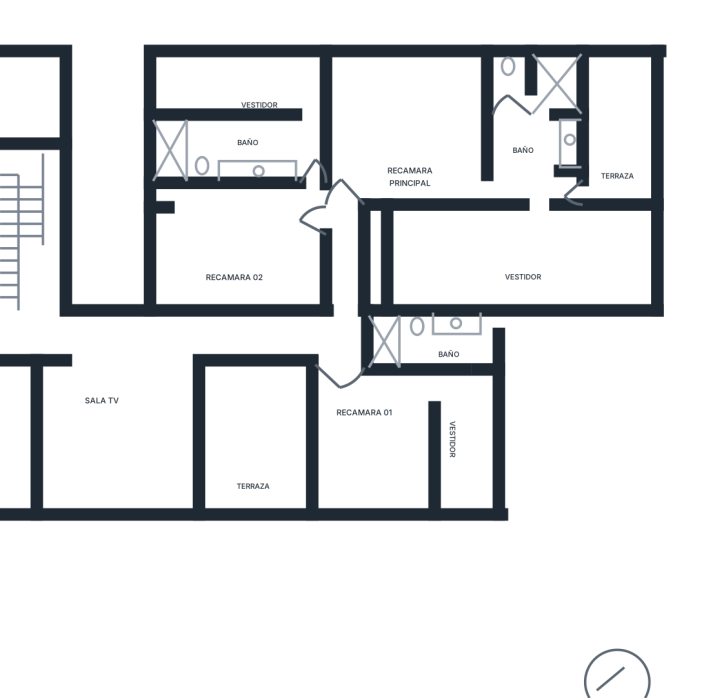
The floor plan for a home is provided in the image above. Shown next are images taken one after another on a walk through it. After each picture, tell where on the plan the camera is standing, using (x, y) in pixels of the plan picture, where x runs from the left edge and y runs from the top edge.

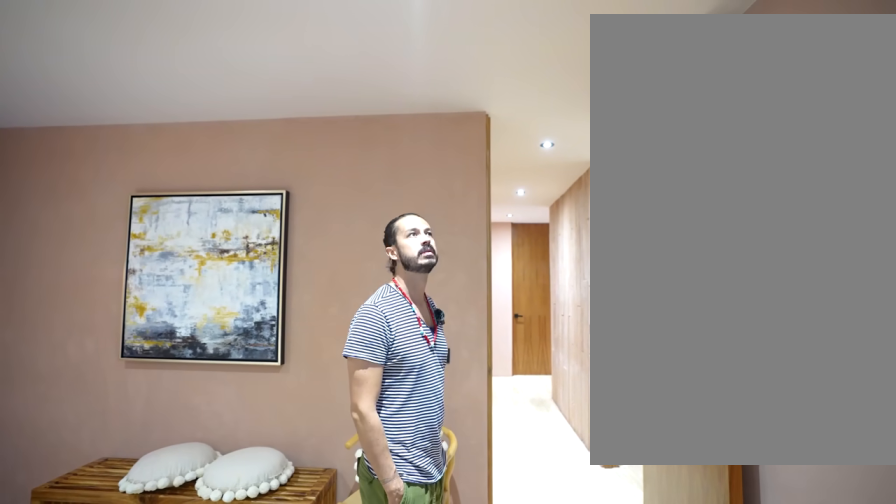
(364, 164)
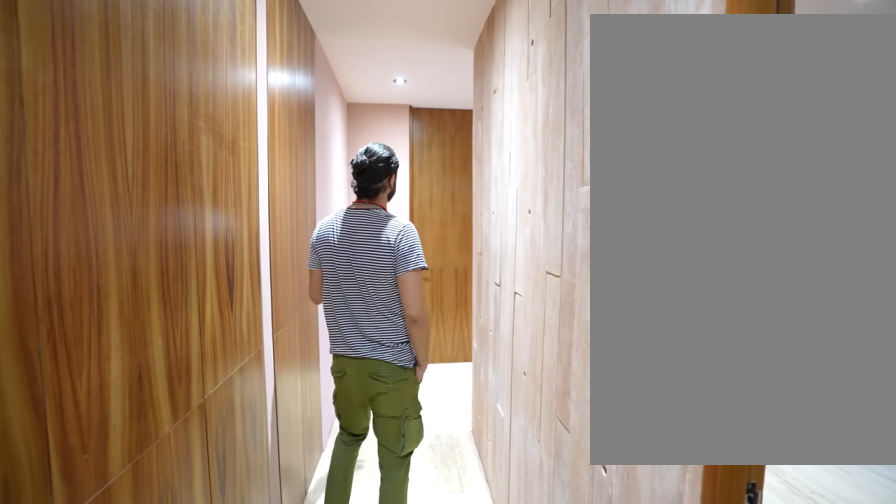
(345, 217)
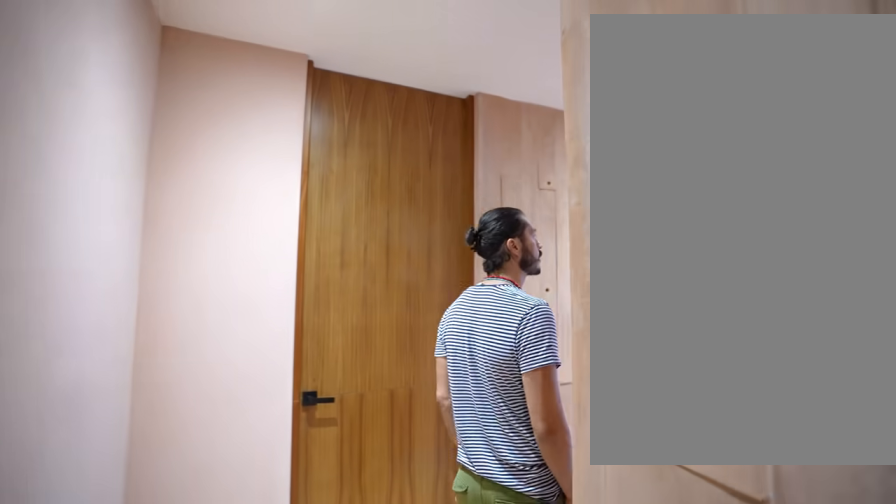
(344, 242)
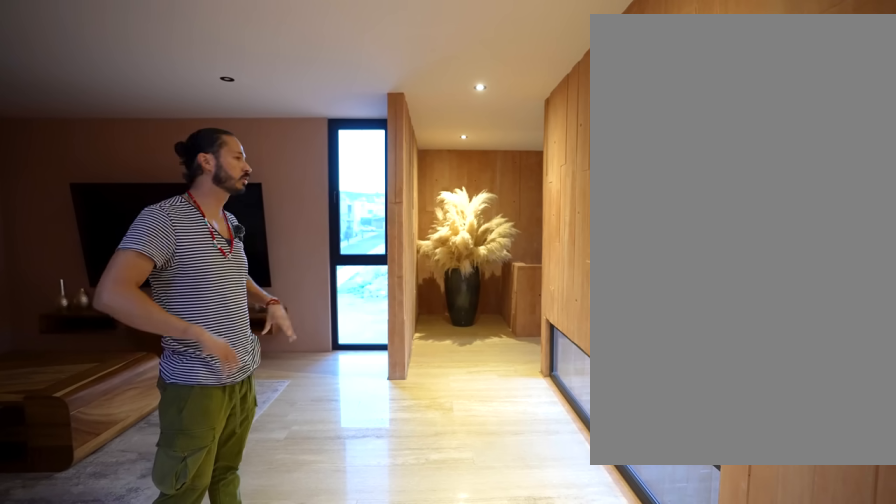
(190, 341)
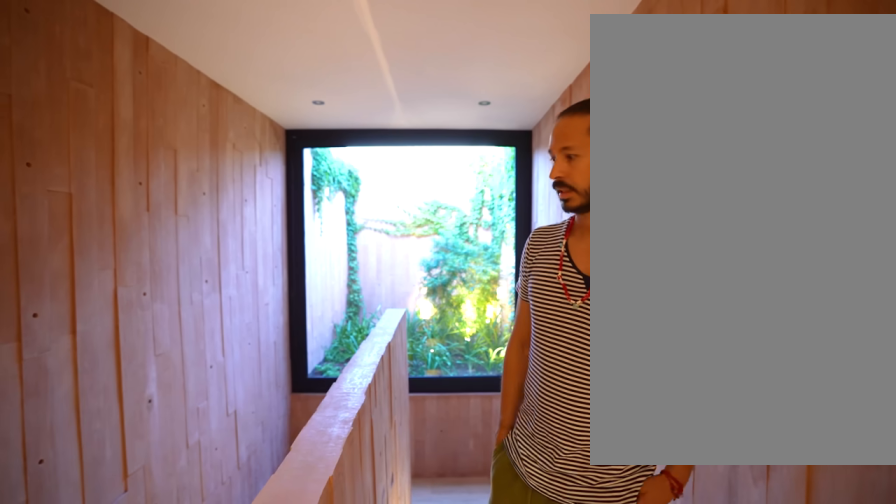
(42, 324)
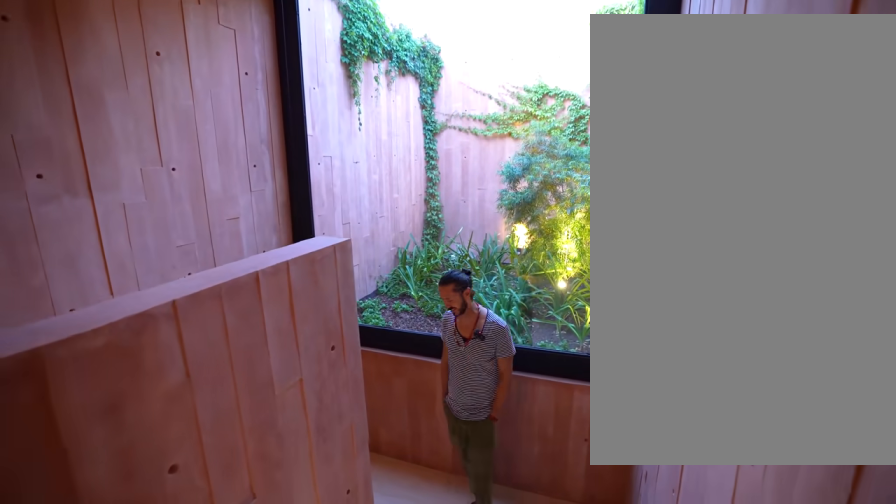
(45, 284)
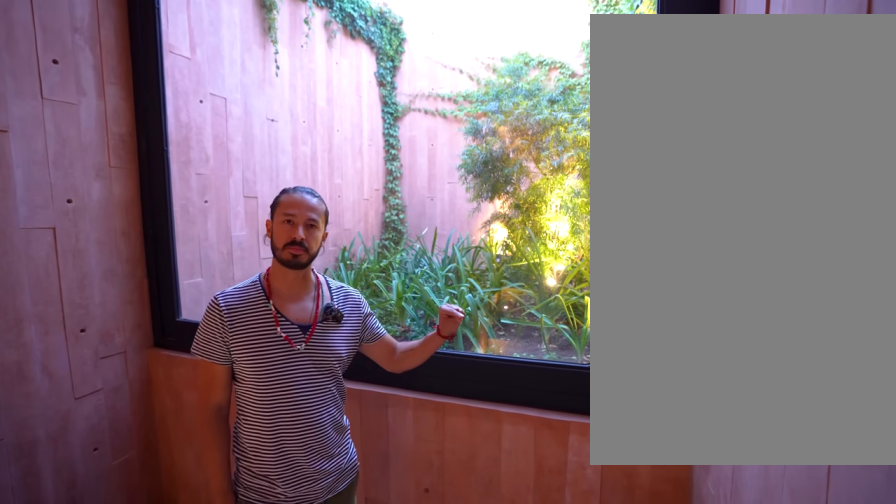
(40, 205)
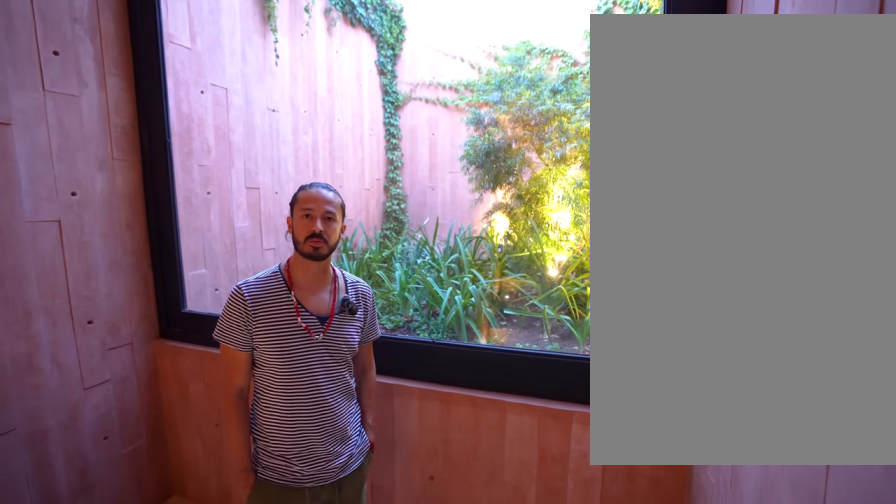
(40, 205)
